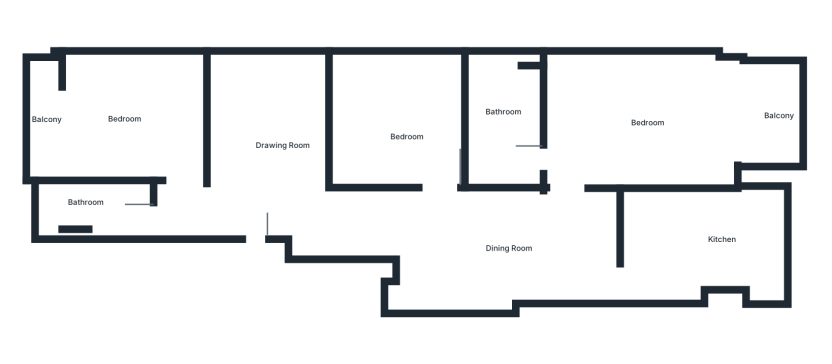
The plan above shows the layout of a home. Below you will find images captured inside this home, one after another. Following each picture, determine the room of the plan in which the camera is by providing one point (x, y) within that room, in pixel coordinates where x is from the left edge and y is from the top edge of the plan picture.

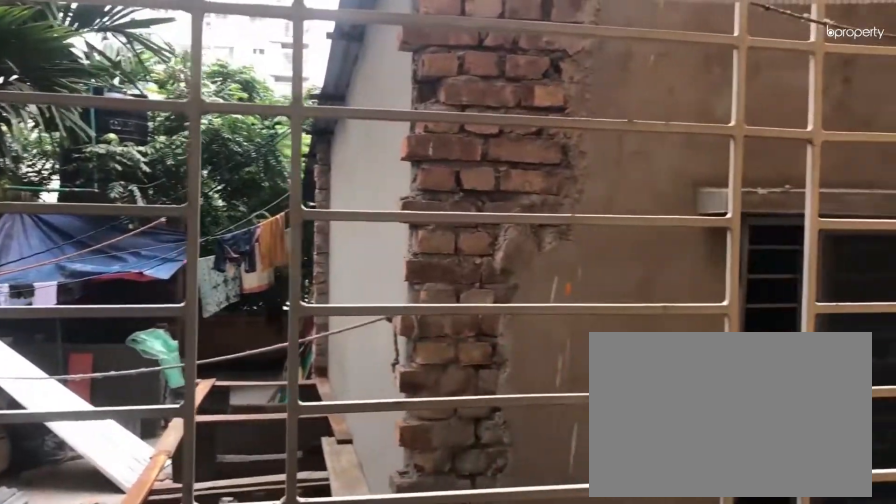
(43, 117)
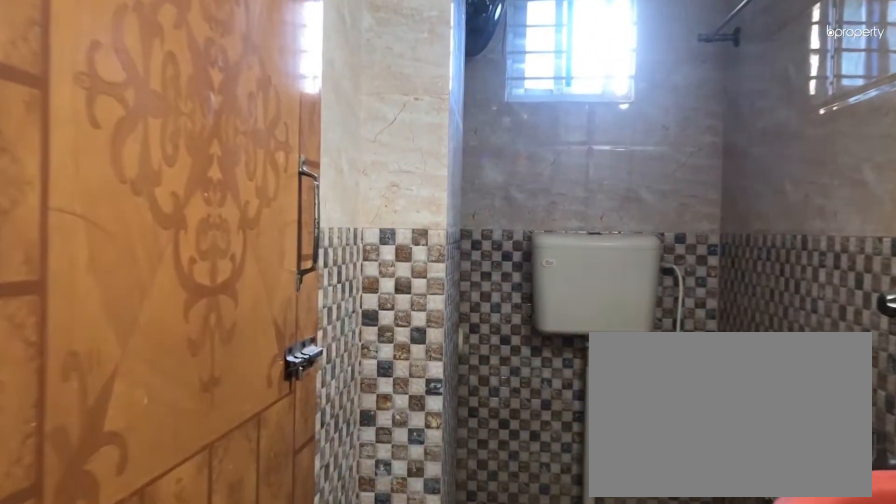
(98, 205)
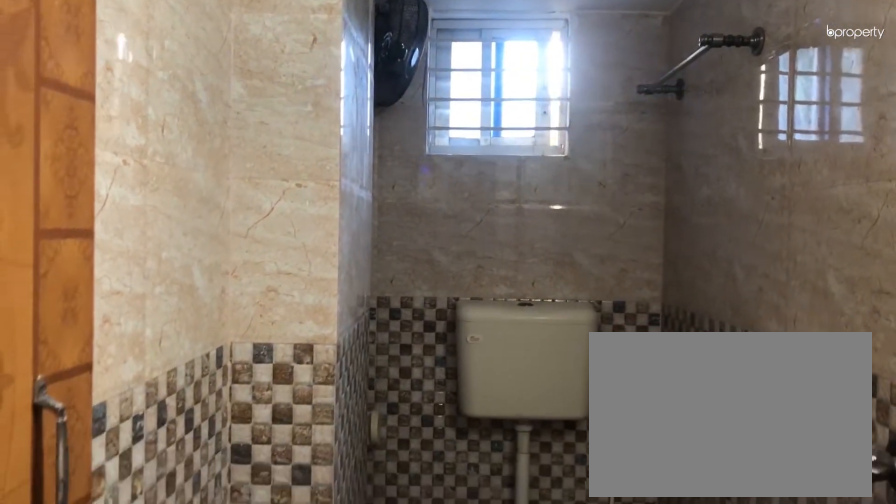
(100, 208)
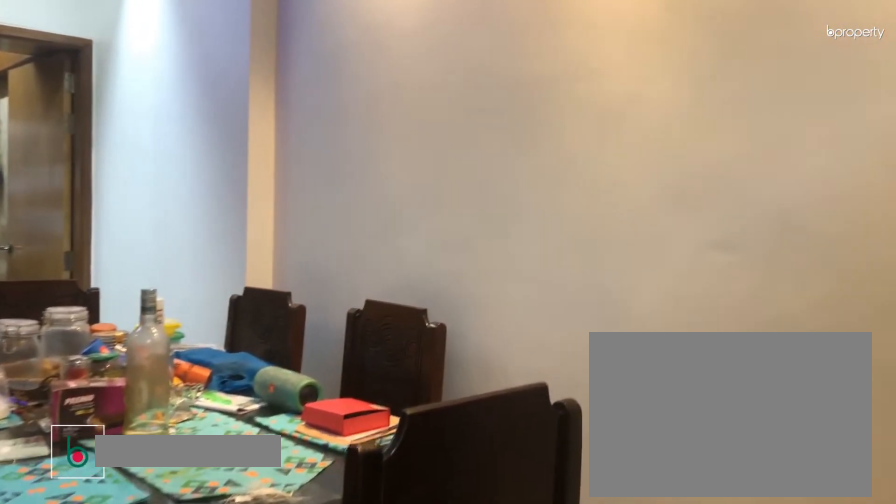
(476, 245)
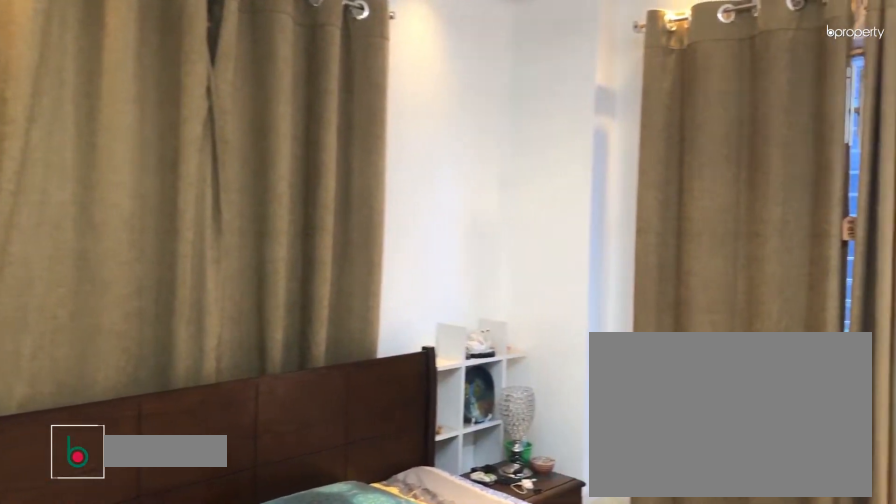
(660, 120)
